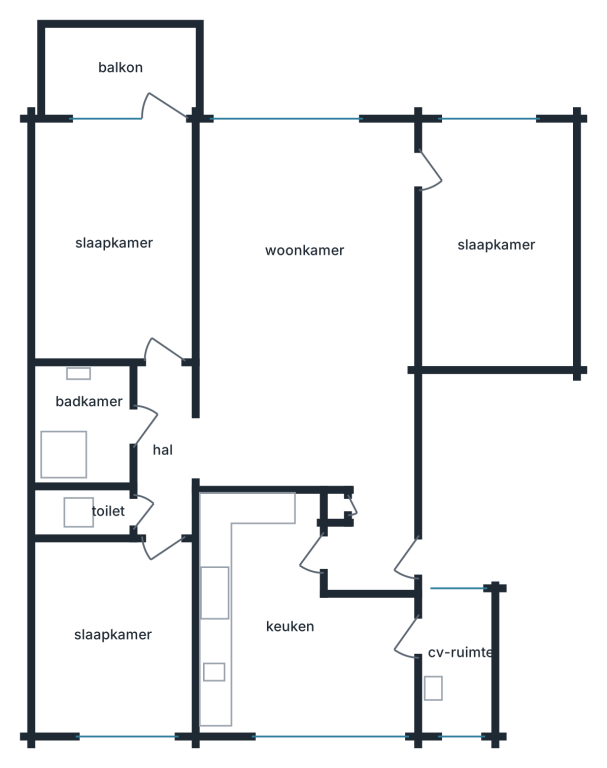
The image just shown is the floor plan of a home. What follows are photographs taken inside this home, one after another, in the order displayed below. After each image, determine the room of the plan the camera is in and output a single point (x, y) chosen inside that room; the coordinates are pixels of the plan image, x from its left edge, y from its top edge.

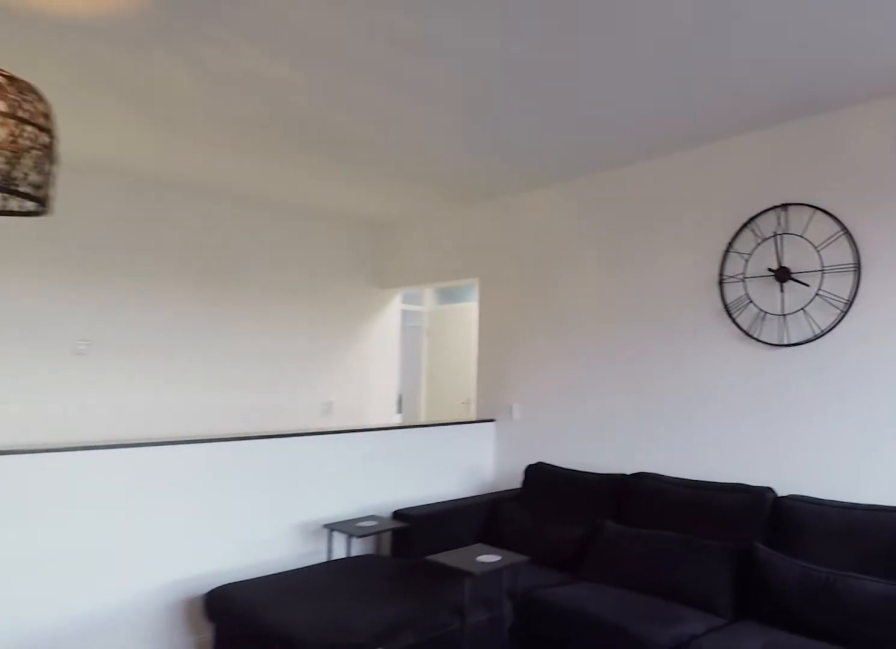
(313, 327)
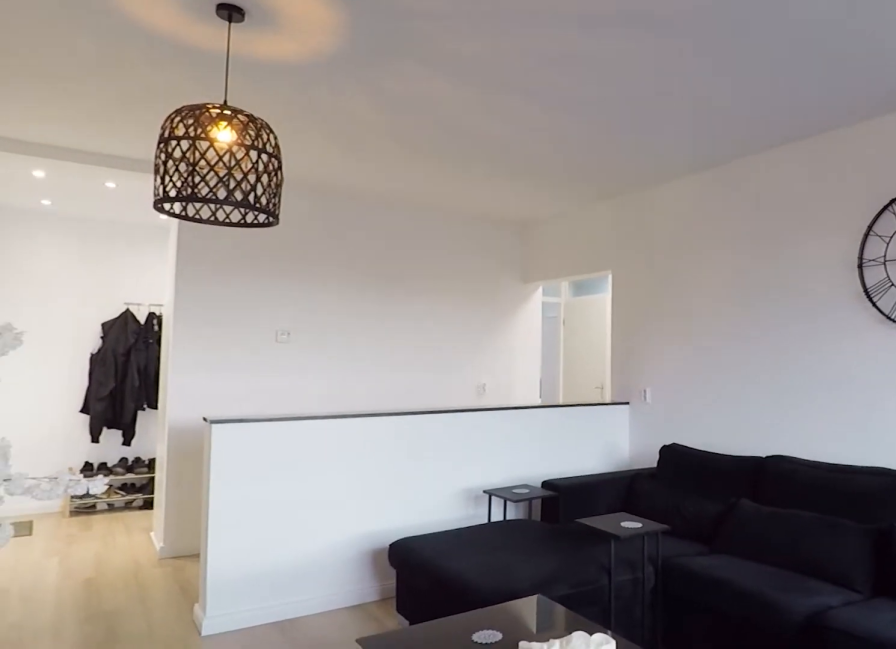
(313, 327)
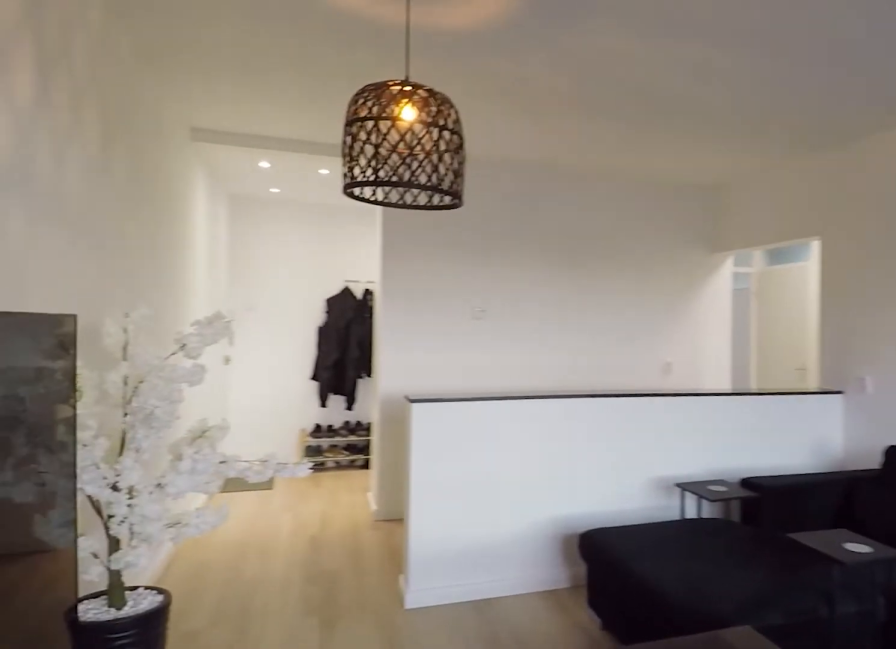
(313, 327)
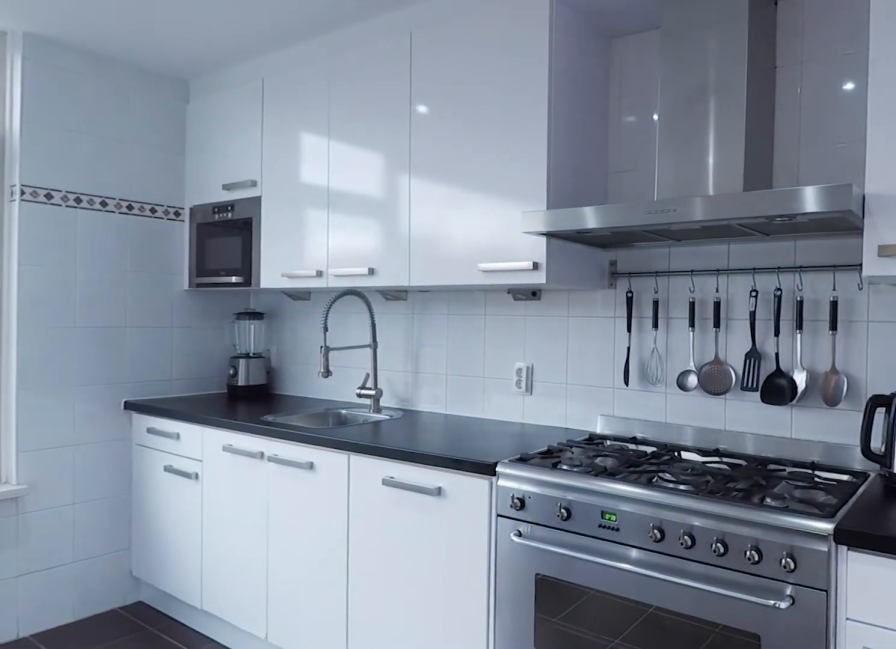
(290, 626)
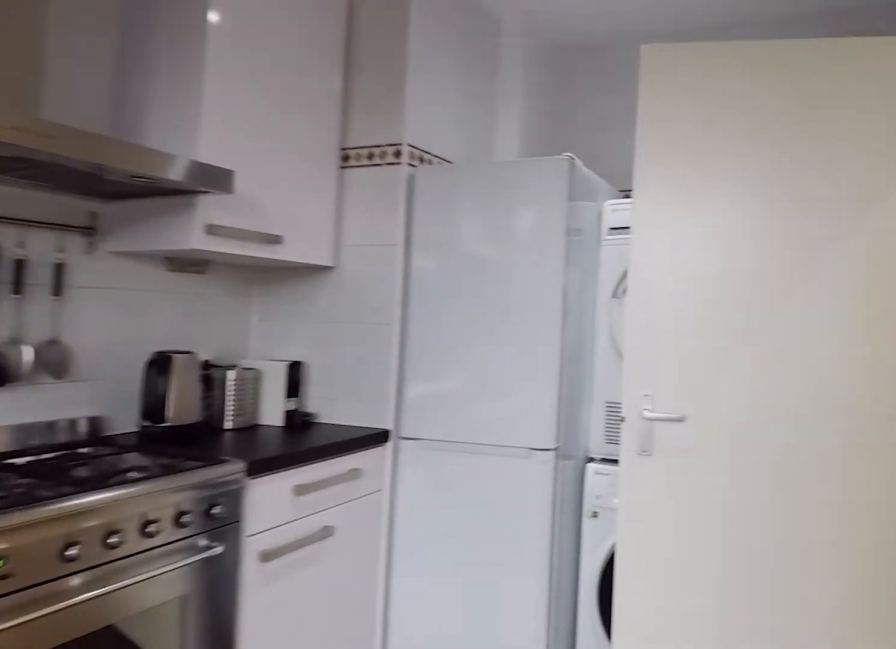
(290, 626)
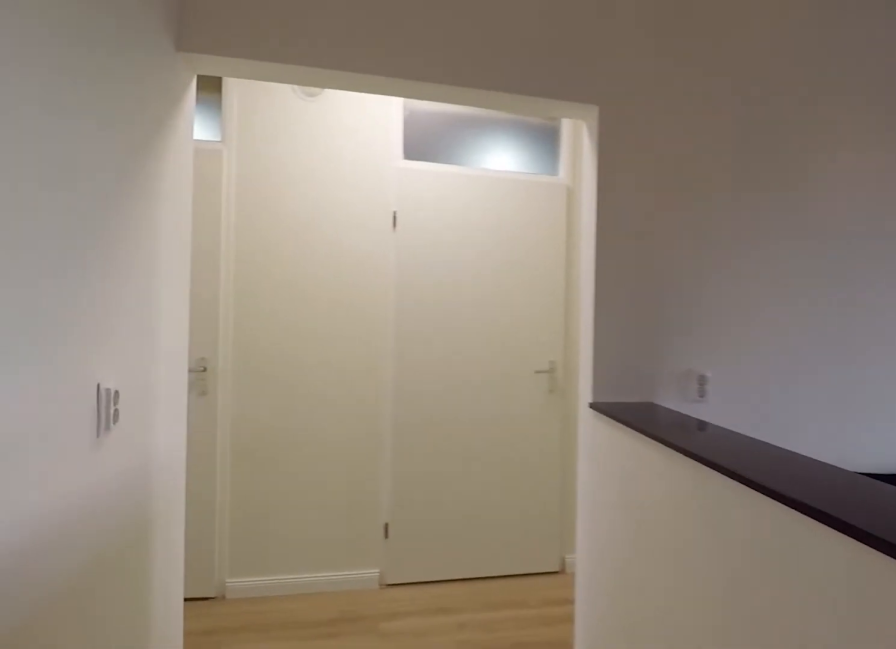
(312, 327)
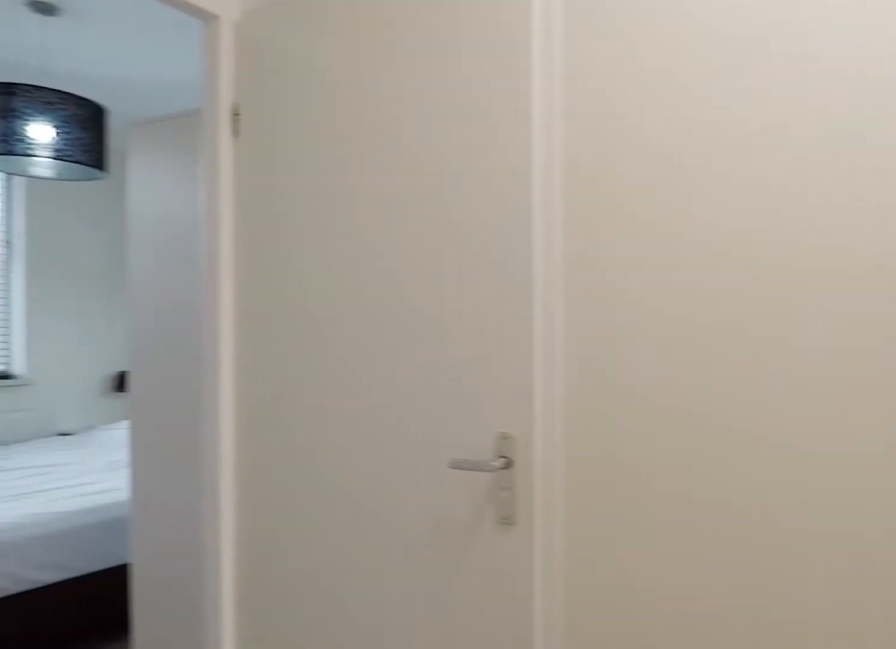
(162, 450)
